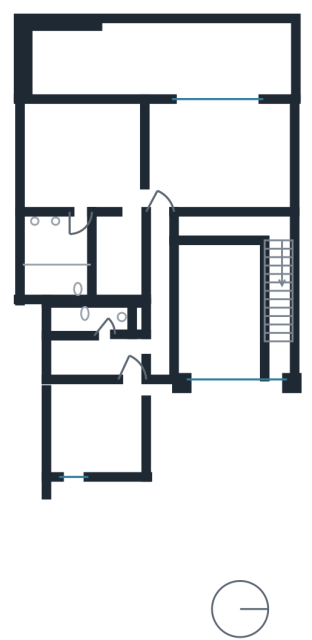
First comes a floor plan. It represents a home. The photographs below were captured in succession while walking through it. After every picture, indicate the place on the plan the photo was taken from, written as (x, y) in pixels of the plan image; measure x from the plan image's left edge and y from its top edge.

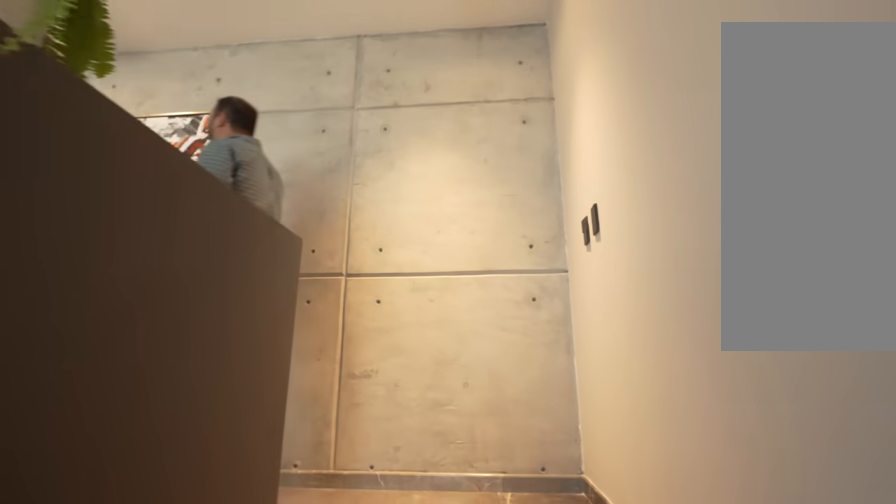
(278, 278)
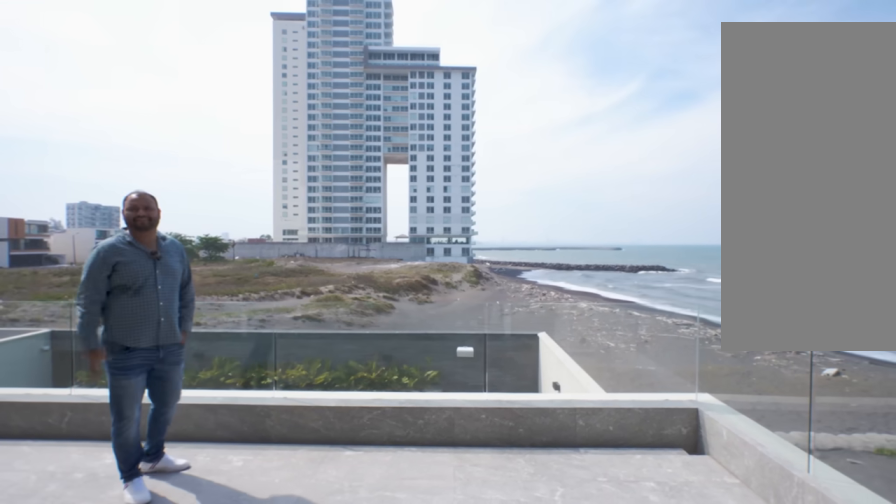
(251, 65)
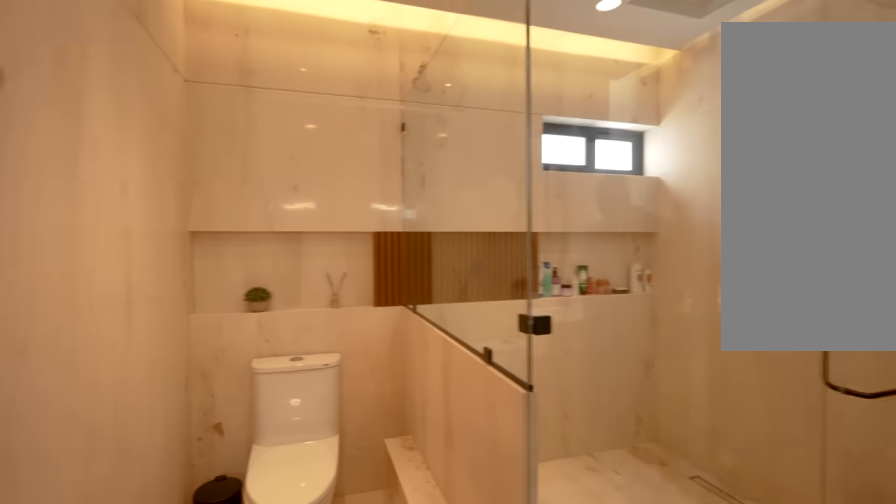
(72, 235)
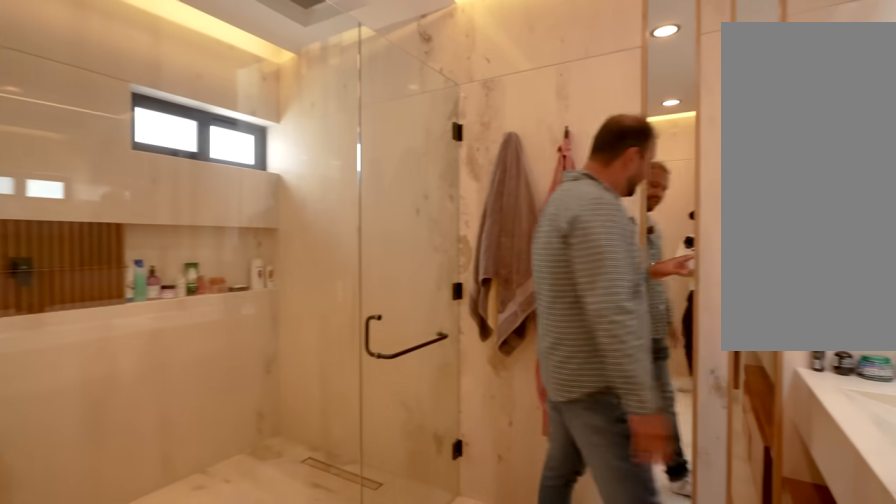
(69, 234)
